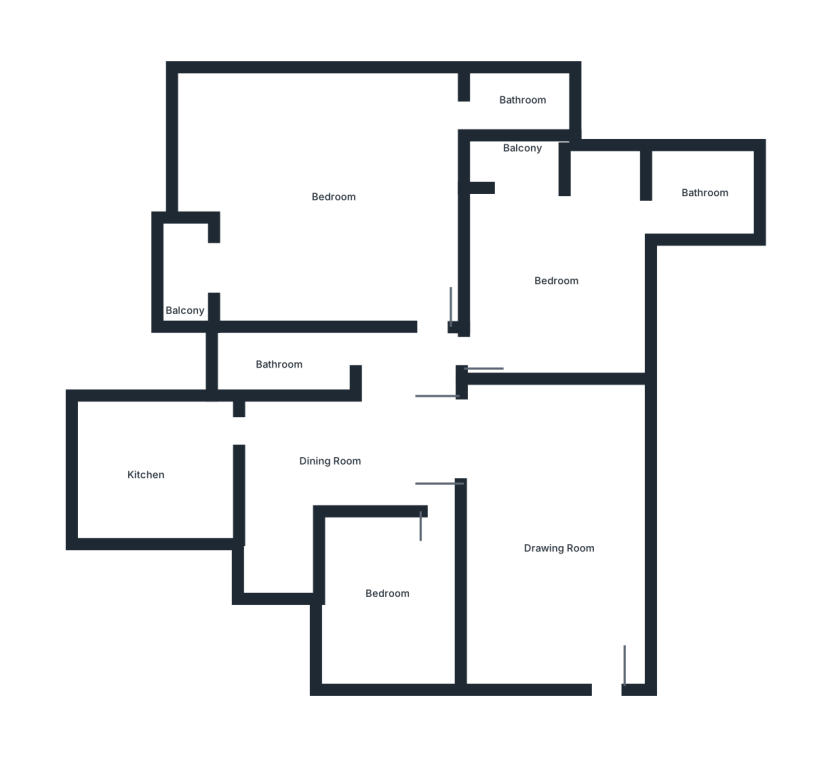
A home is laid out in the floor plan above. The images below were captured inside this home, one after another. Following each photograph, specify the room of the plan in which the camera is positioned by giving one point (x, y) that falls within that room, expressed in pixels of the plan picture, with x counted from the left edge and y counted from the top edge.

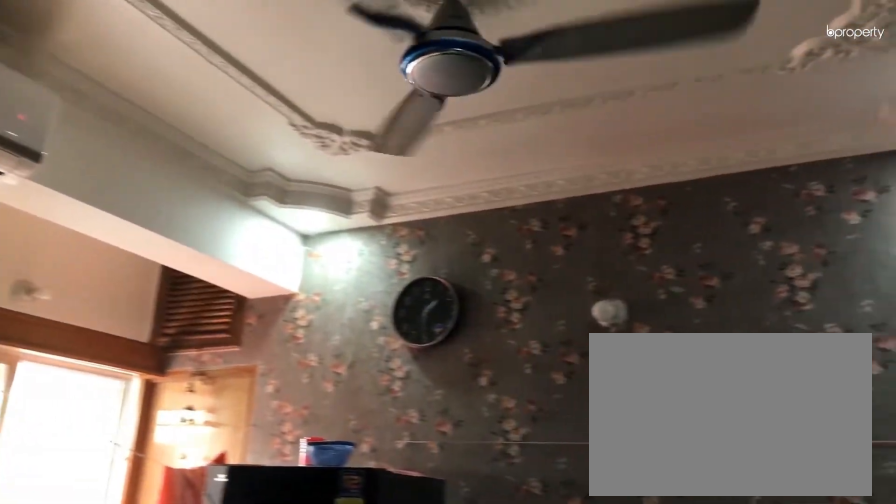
(547, 278)
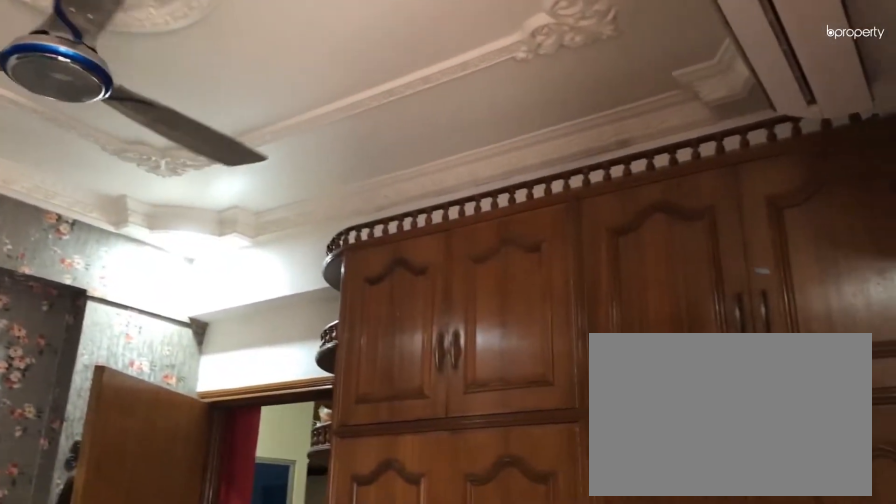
(546, 277)
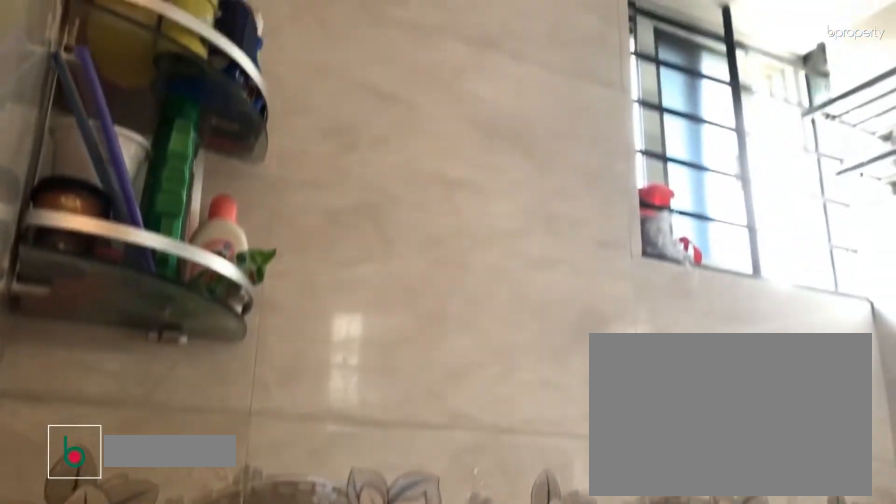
(702, 193)
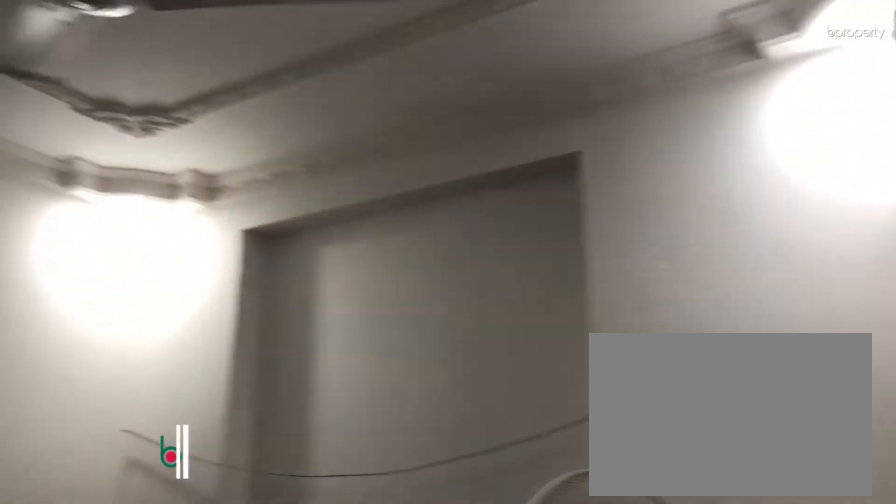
(390, 598)
